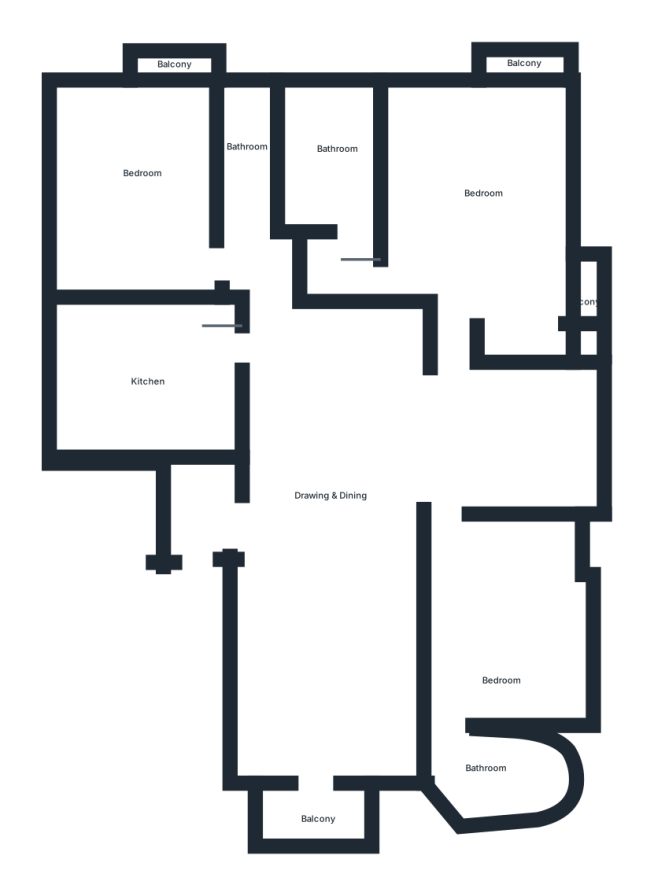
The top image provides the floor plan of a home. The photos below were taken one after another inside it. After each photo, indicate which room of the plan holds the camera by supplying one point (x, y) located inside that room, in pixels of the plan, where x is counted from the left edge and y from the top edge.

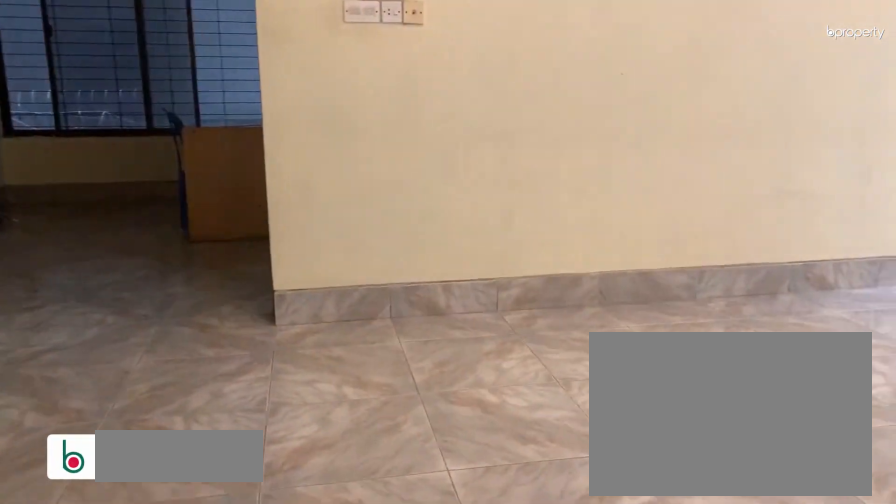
(332, 482)
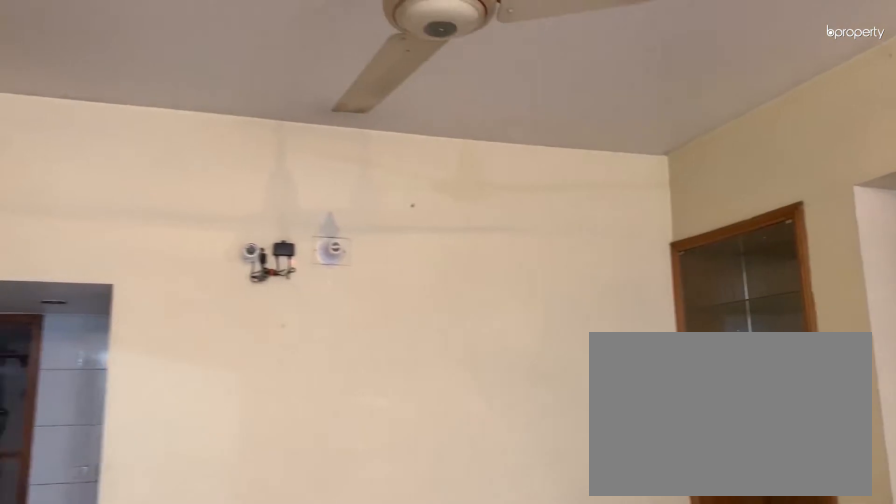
(332, 481)
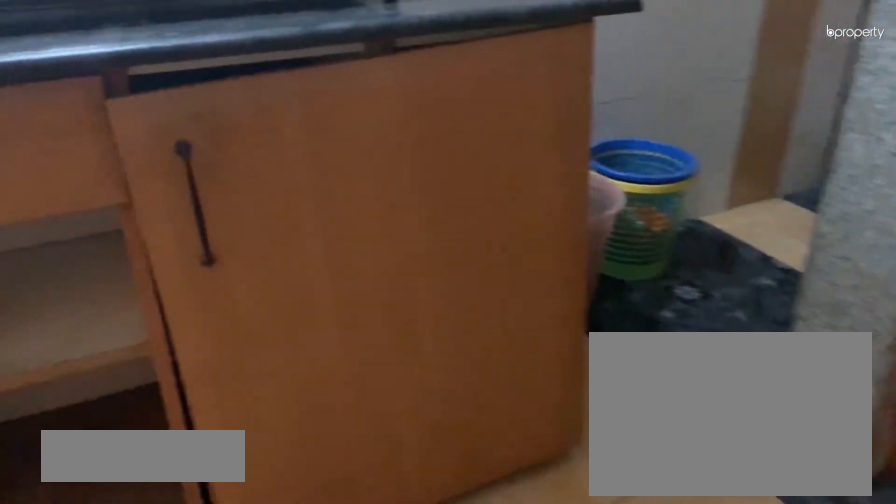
(144, 377)
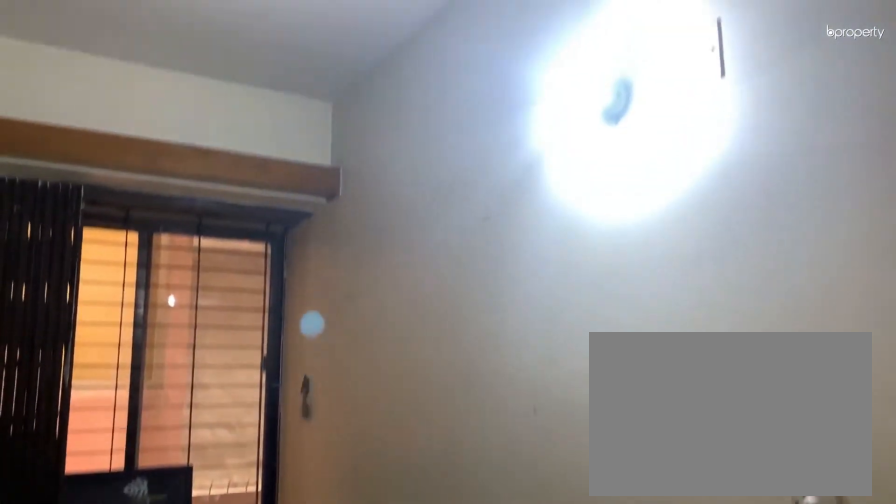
(144, 177)
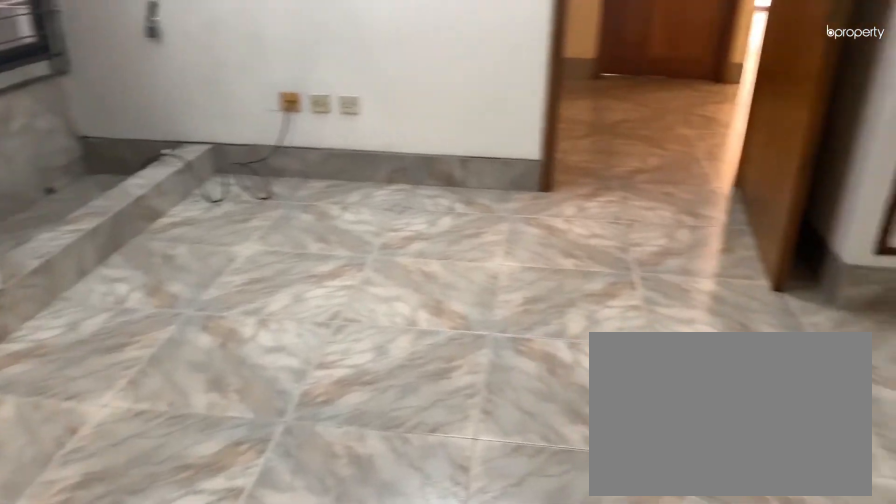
(484, 195)
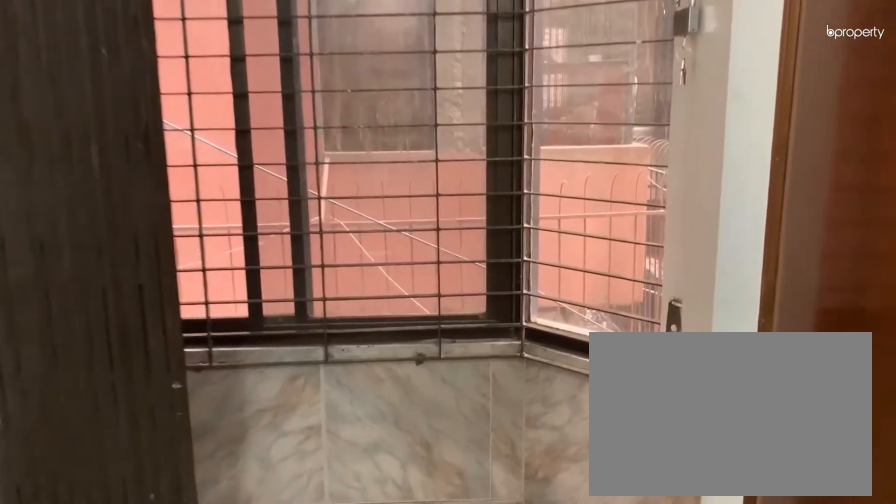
(524, 66)
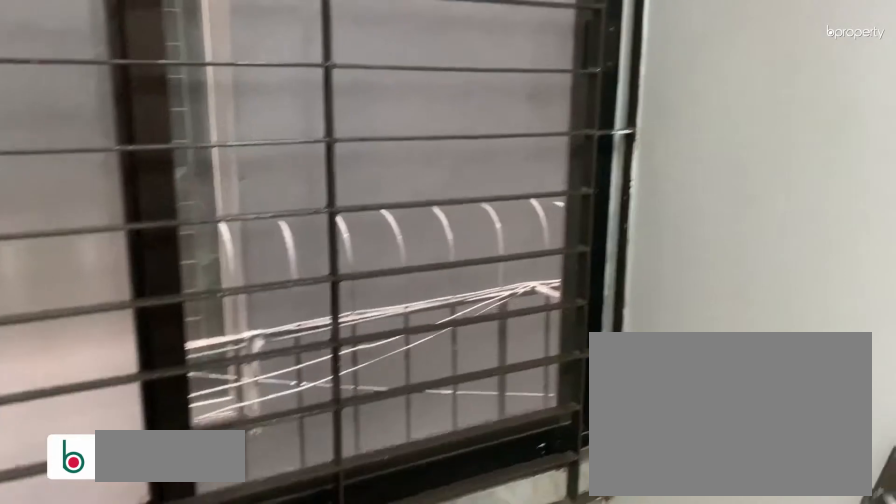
(593, 302)
